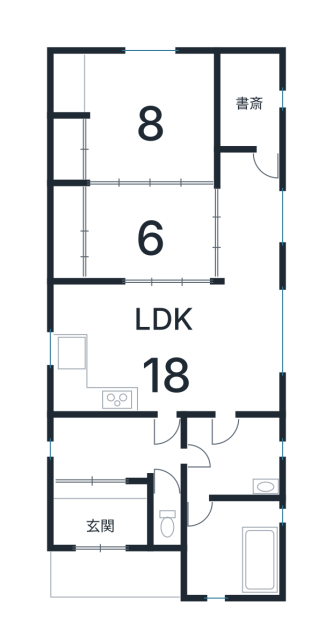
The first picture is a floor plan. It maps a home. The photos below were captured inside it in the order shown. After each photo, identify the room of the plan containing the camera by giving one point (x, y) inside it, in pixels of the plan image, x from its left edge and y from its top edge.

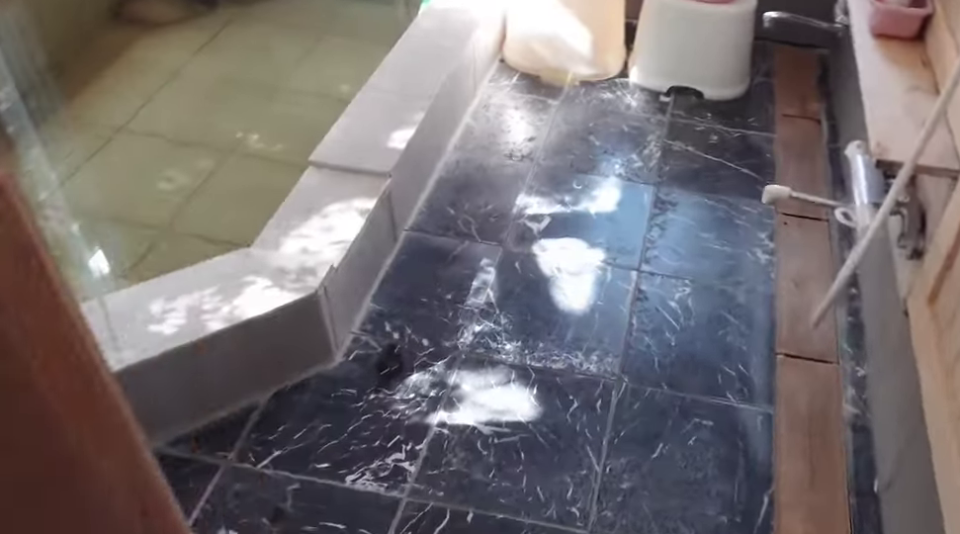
(237, 542)
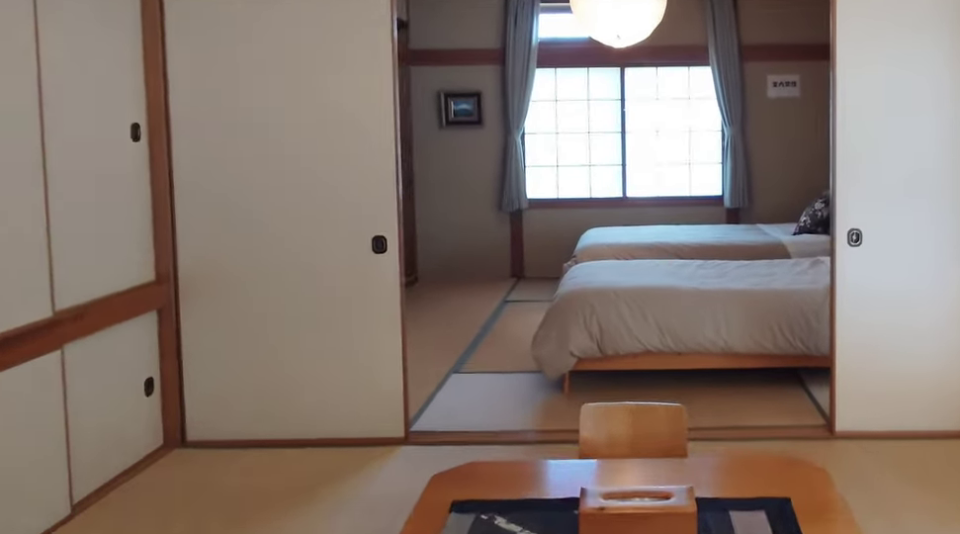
(151, 235)
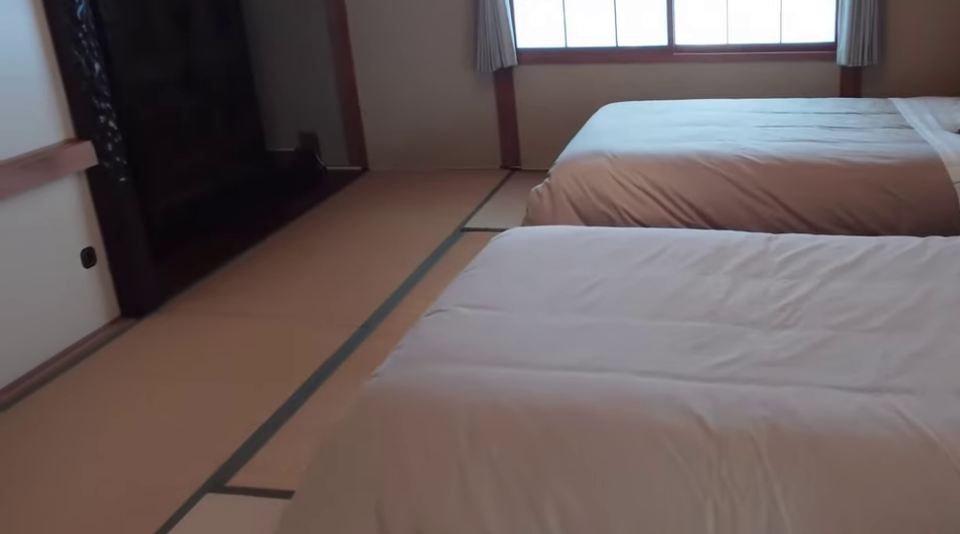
(152, 120)
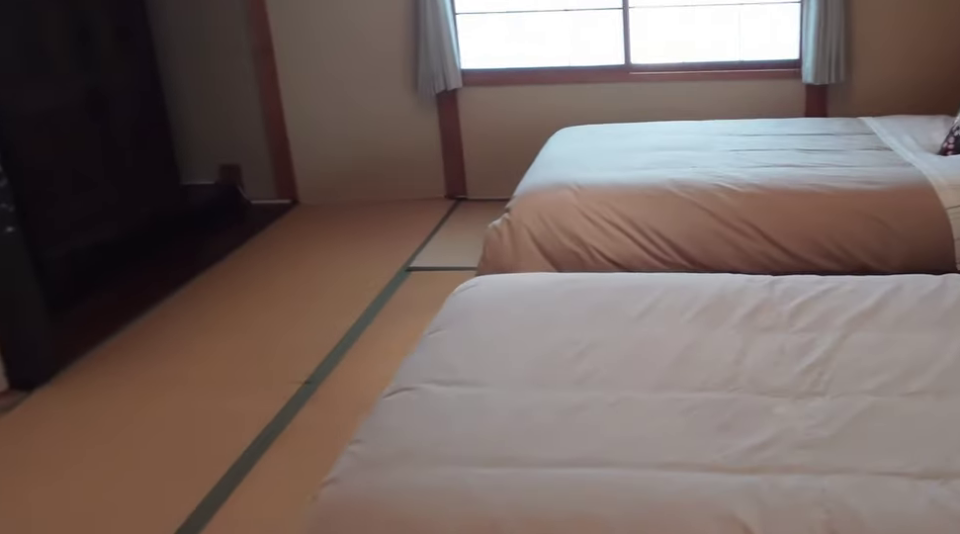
(152, 120)
